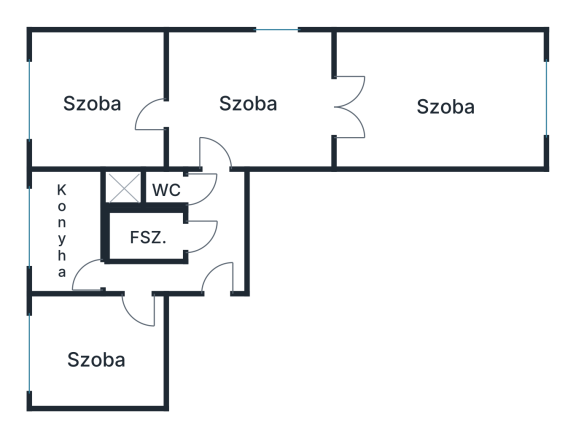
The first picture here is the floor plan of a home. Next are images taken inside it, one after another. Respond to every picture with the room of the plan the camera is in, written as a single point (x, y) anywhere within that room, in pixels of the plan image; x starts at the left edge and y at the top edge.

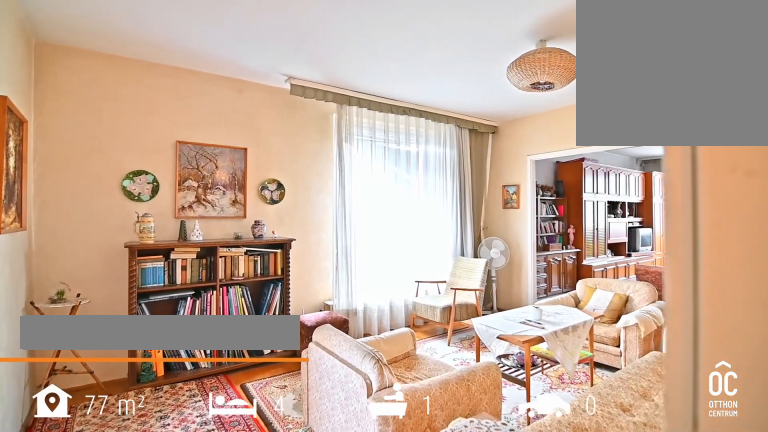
(250, 104)
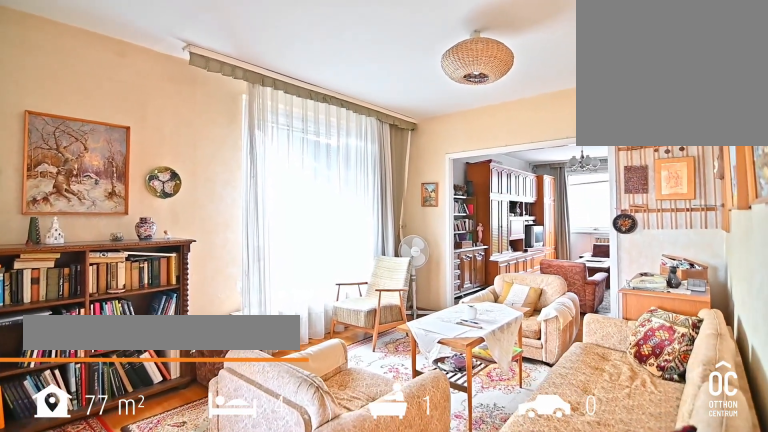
(250, 103)
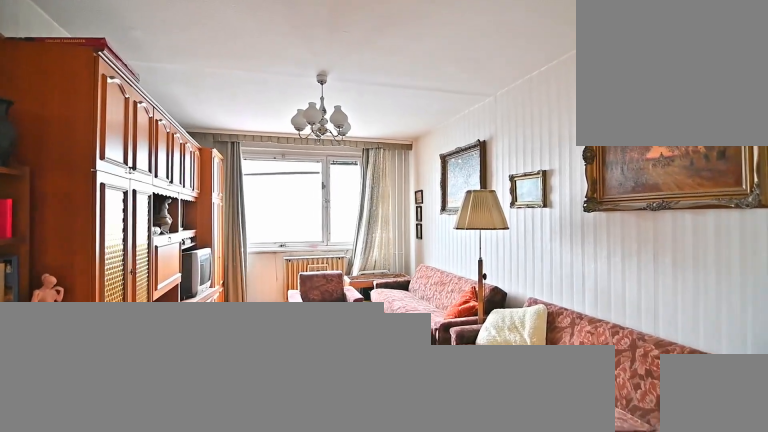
(442, 103)
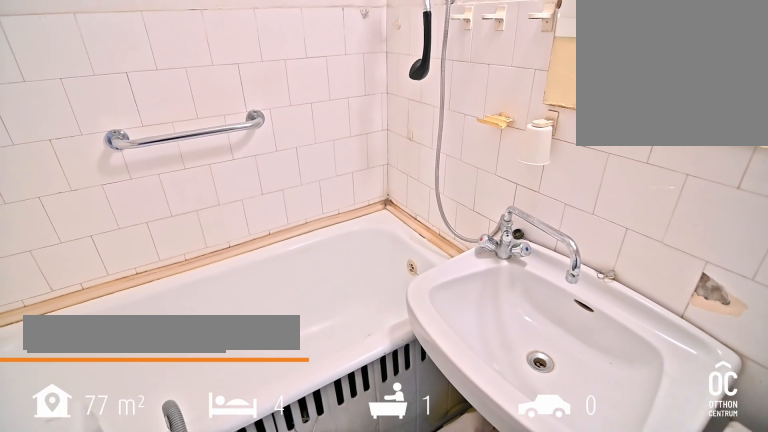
(147, 236)
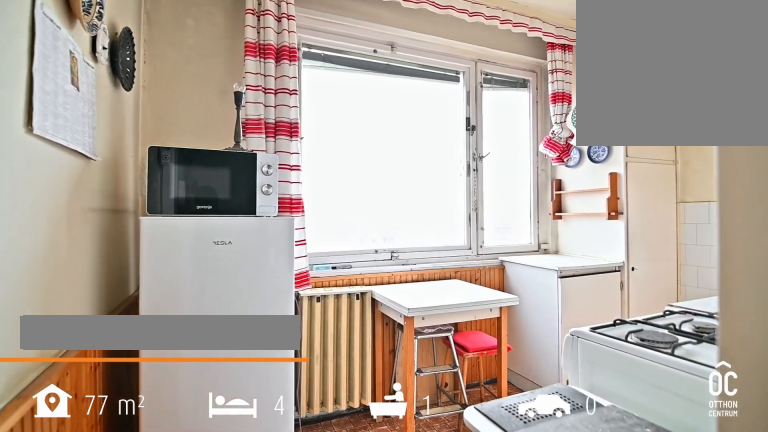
(65, 234)
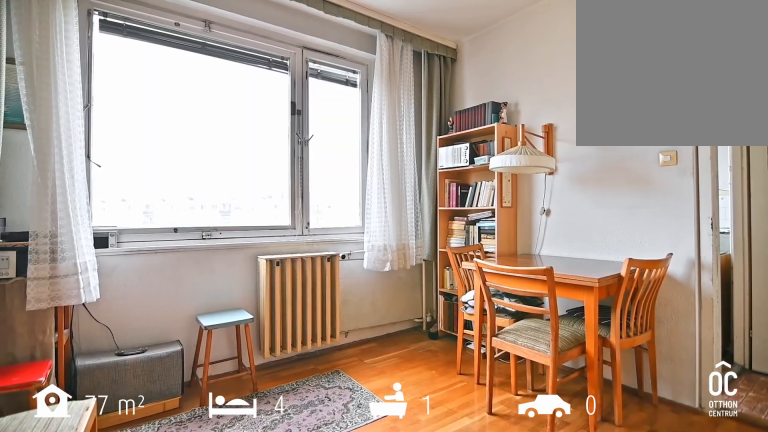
(96, 355)
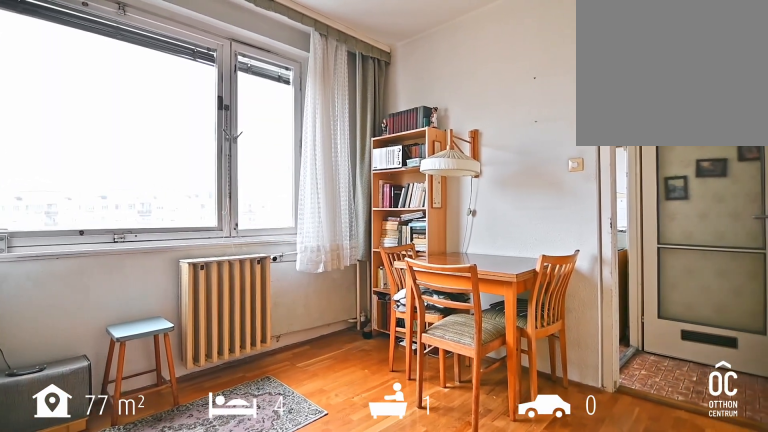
(96, 355)
